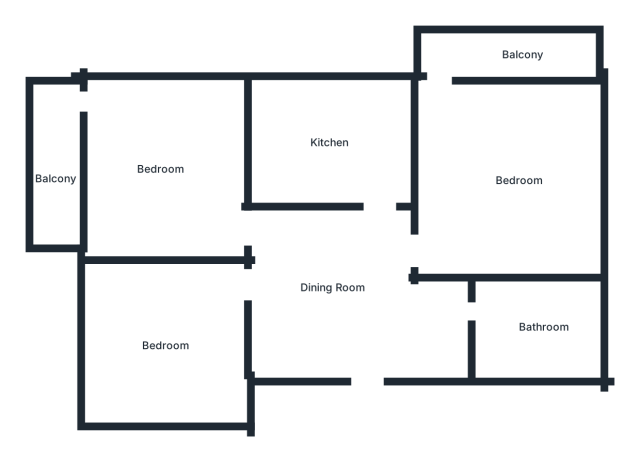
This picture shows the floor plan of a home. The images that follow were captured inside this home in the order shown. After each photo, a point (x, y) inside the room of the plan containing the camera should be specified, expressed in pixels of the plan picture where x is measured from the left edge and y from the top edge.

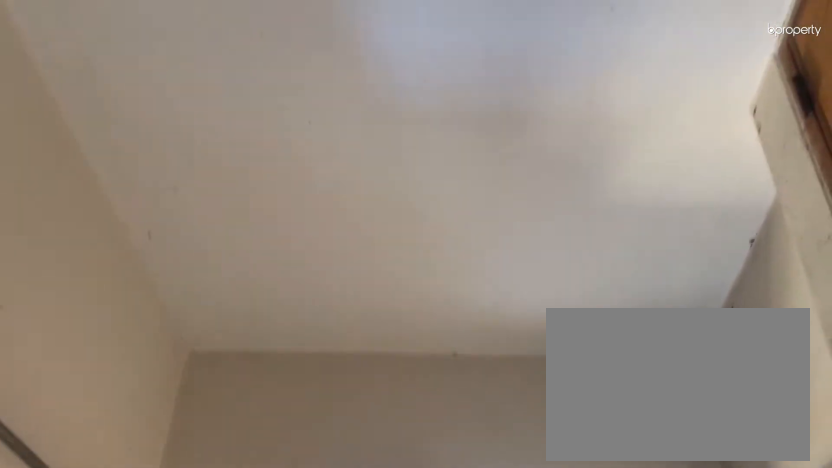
(332, 303)
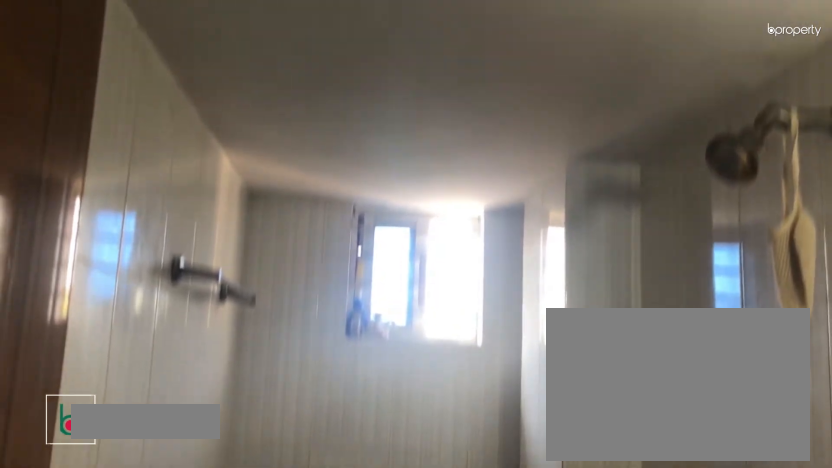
(533, 324)
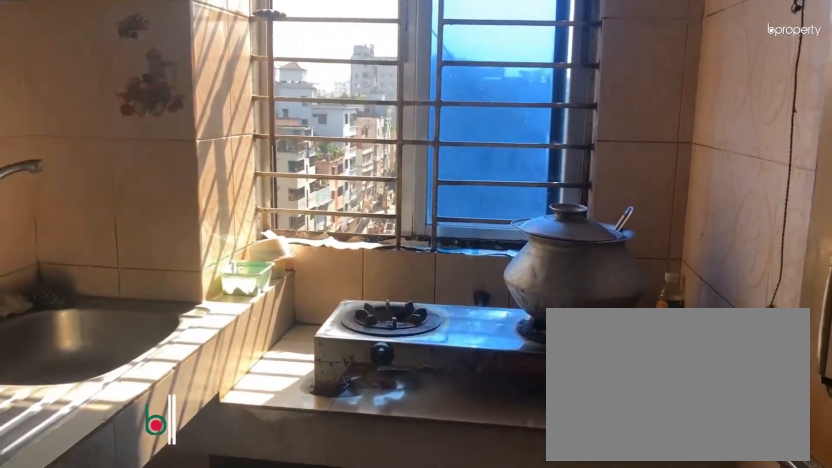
(319, 143)
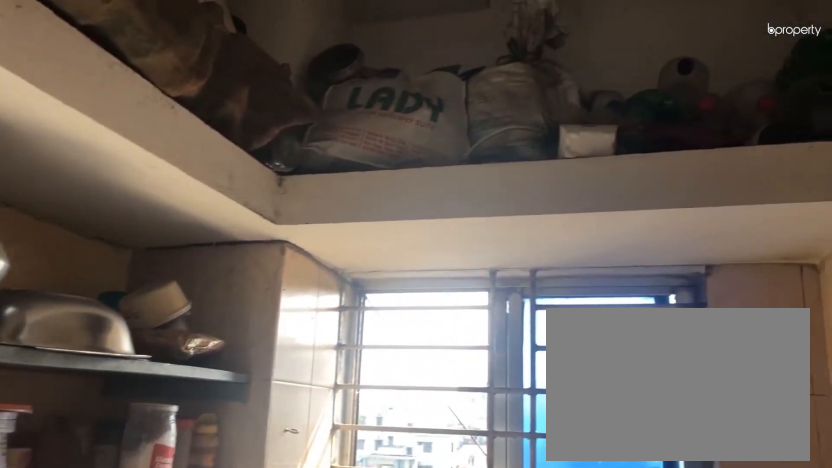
(319, 143)
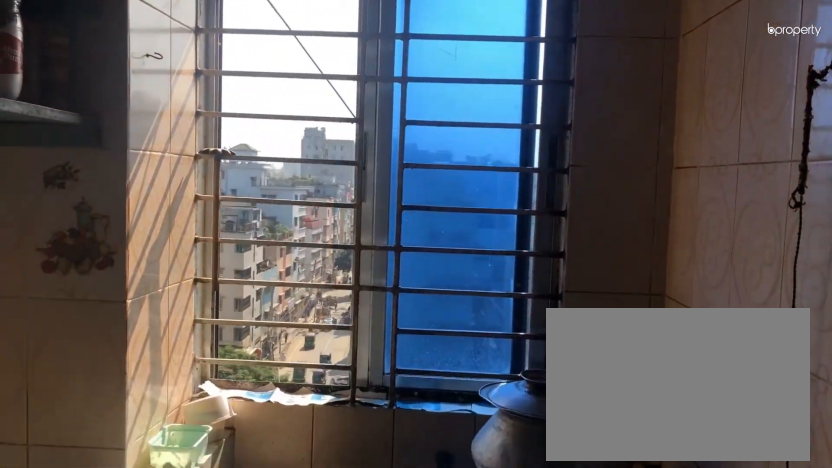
(319, 143)
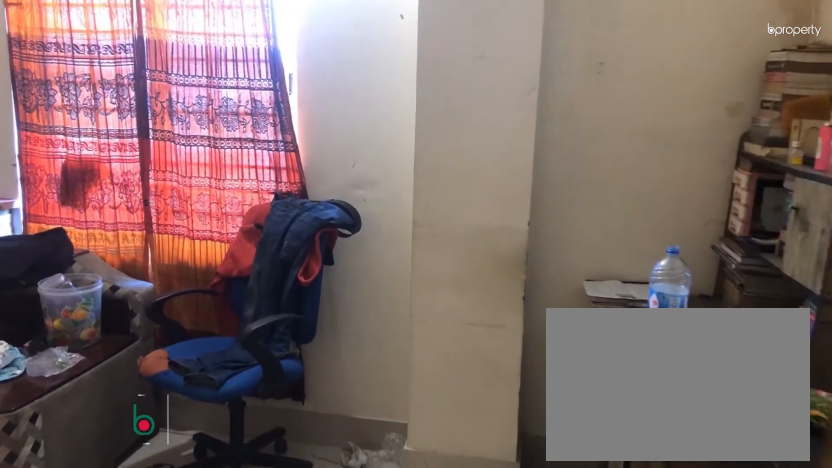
(165, 349)
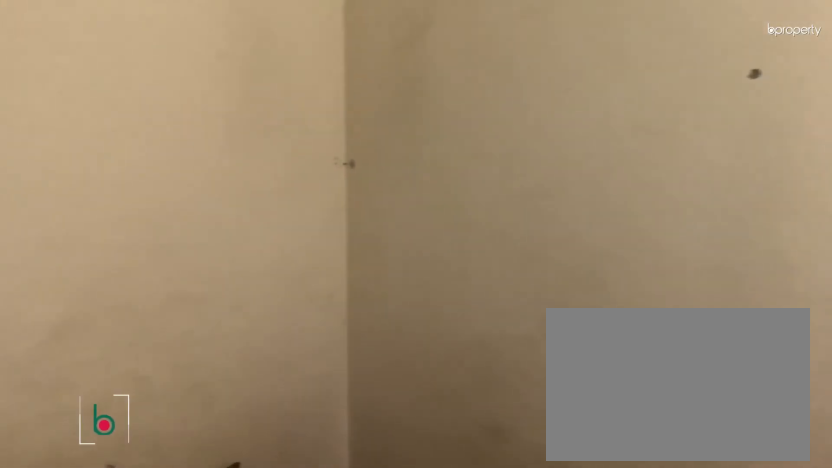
(164, 349)
